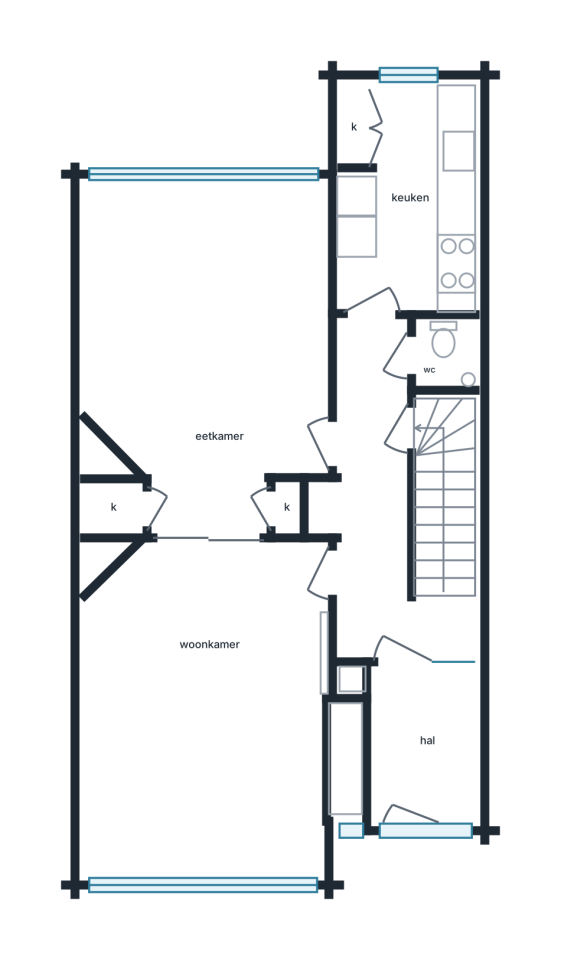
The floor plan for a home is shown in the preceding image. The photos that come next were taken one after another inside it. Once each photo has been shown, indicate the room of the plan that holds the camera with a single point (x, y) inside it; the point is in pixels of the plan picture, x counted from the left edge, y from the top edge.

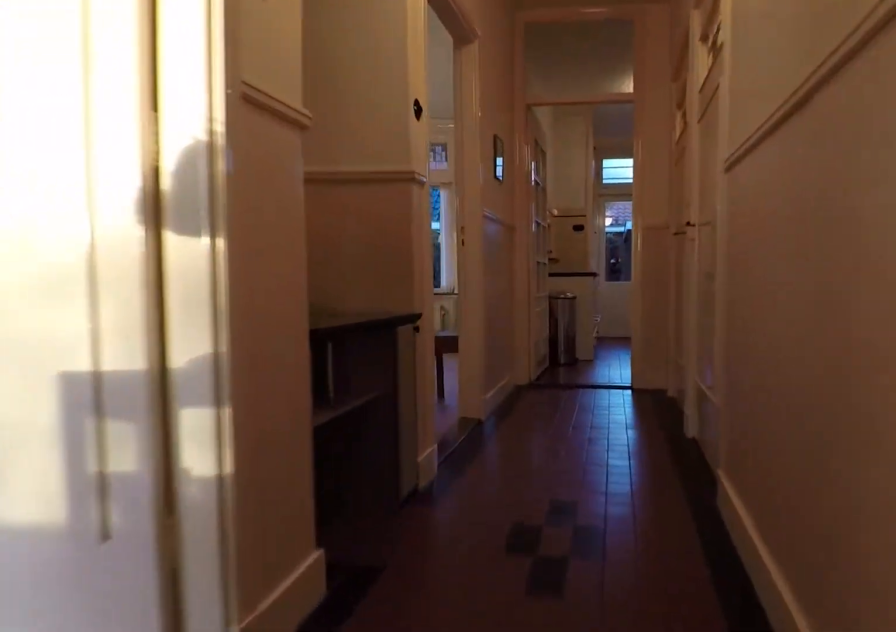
(379, 512)
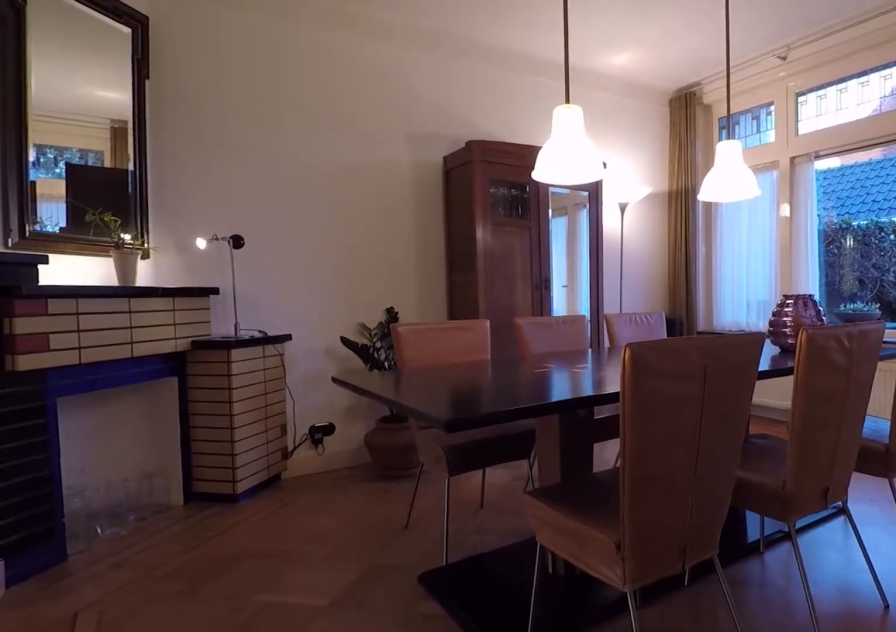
(214, 347)
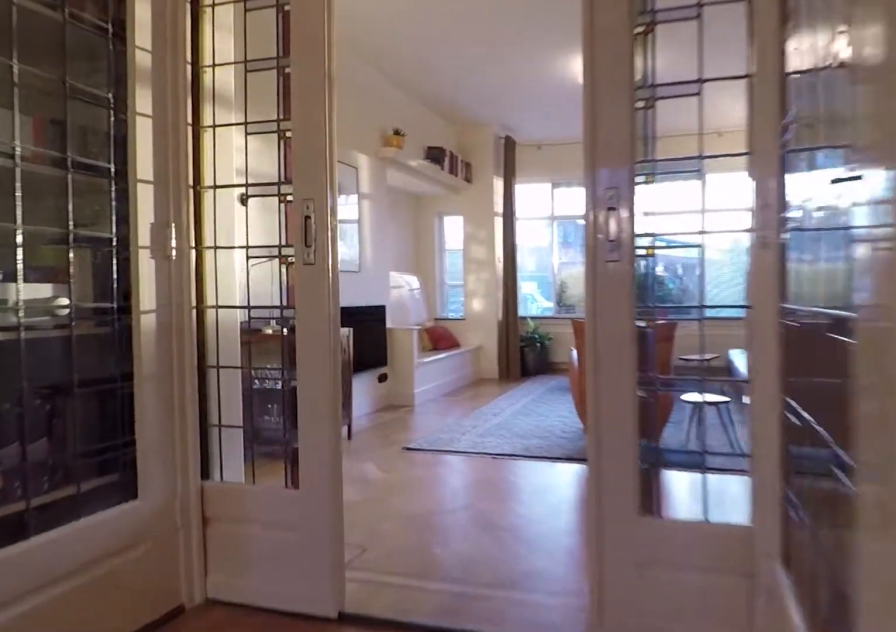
(214, 347)
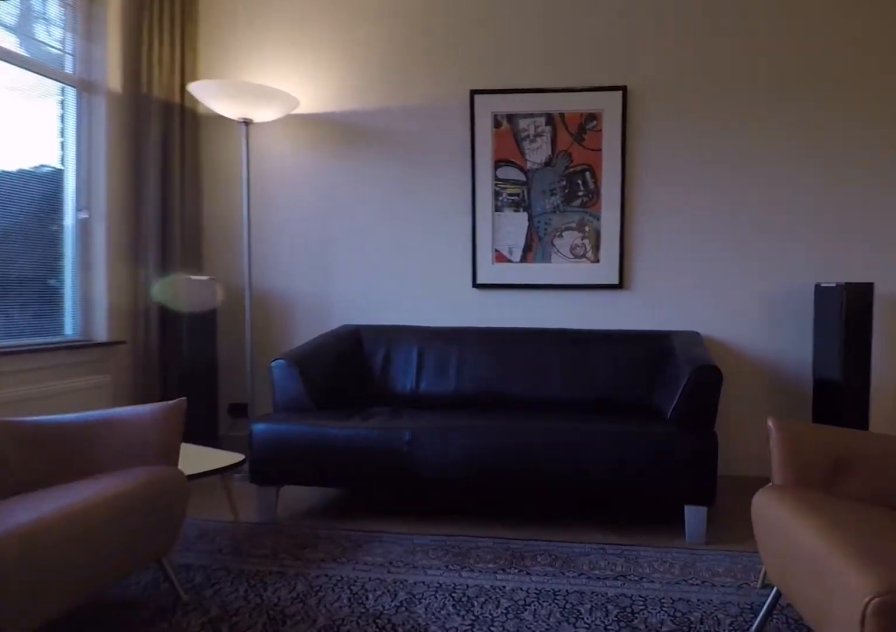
(220, 701)
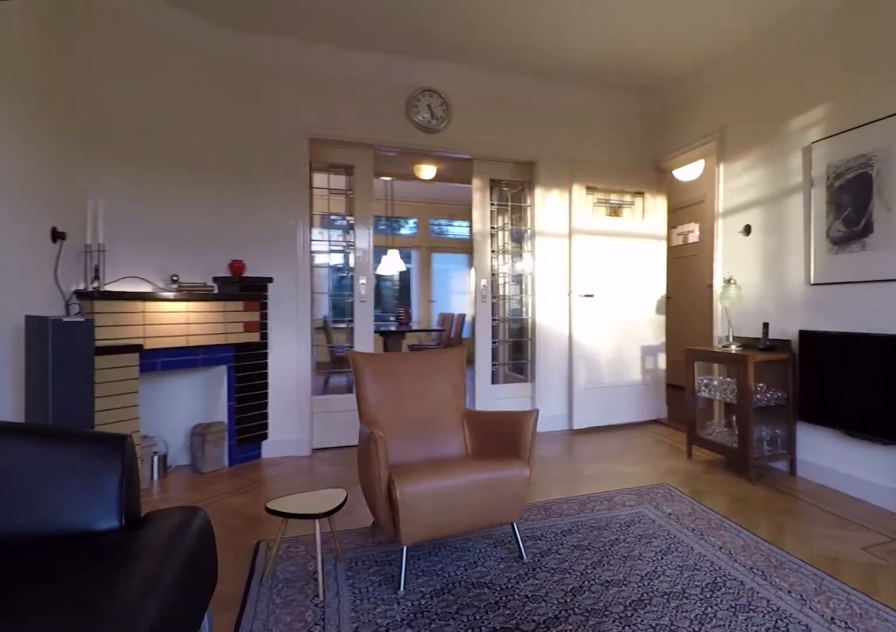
(220, 701)
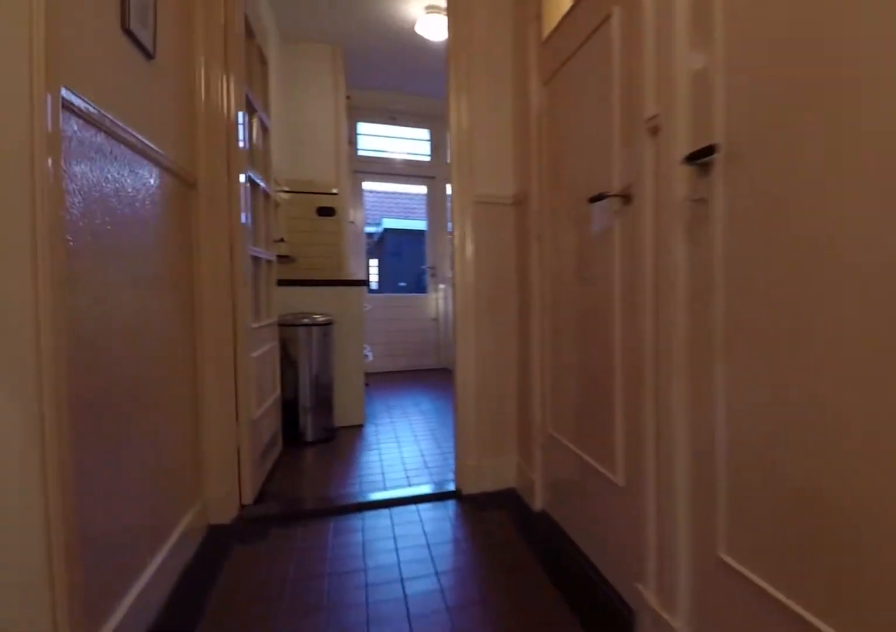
(379, 511)
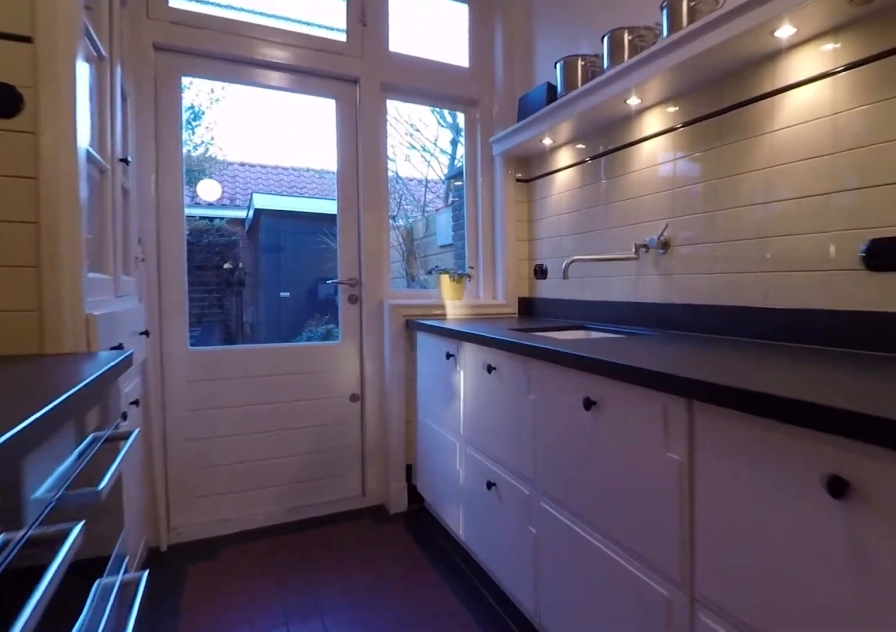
(413, 204)
